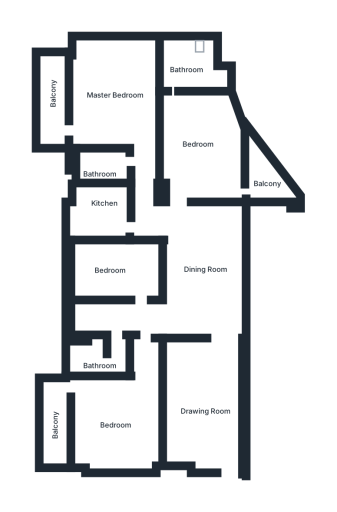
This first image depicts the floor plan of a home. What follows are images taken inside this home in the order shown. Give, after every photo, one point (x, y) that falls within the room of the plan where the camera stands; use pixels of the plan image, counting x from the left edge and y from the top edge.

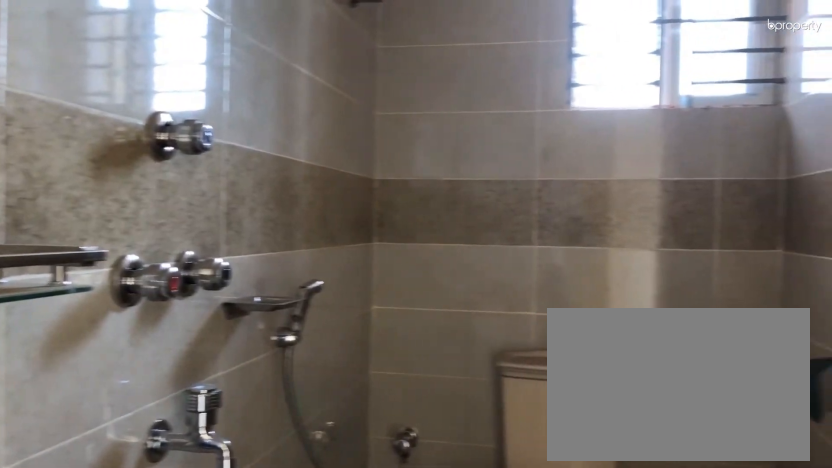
(102, 169)
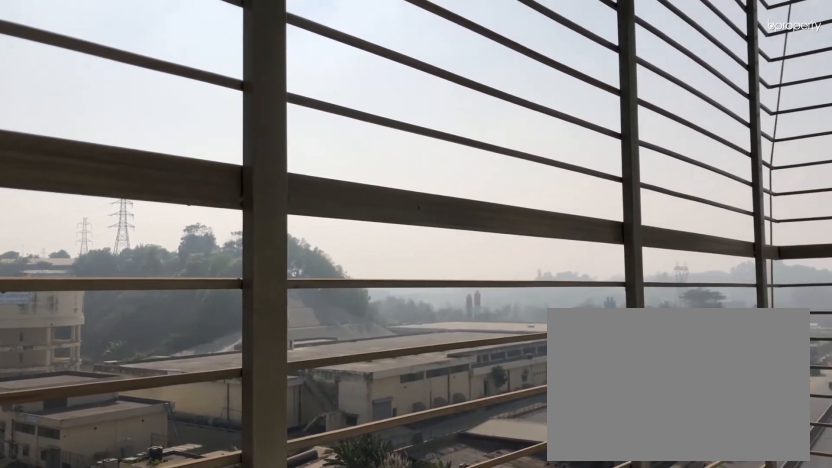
(56, 98)
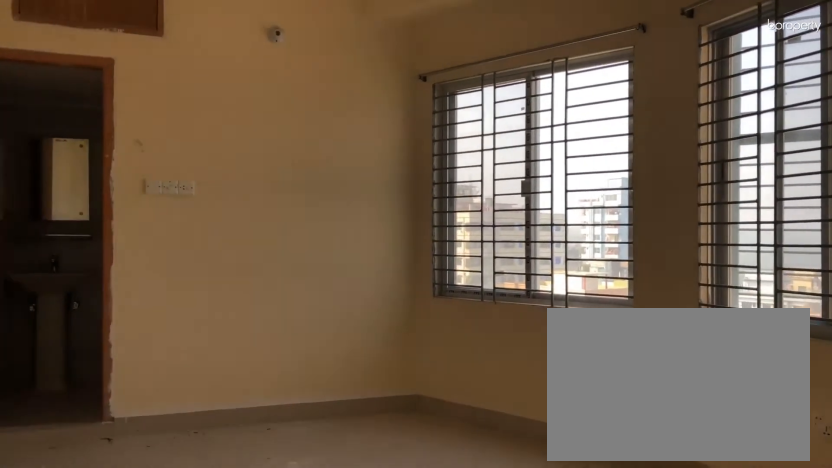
(205, 146)
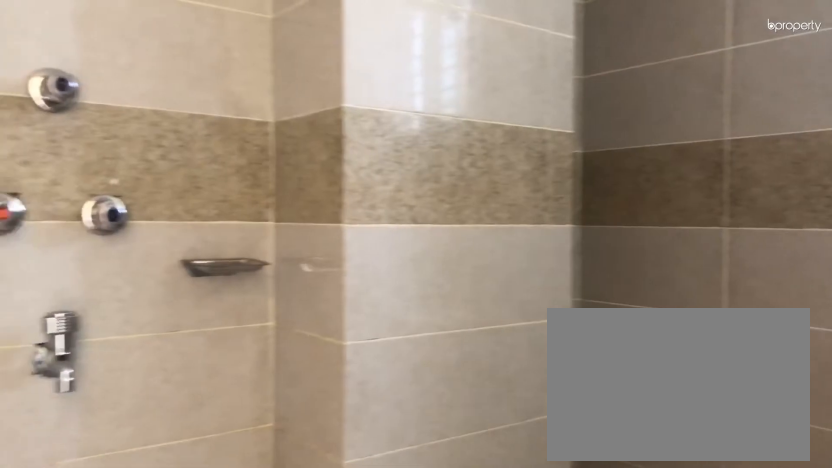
(186, 65)
